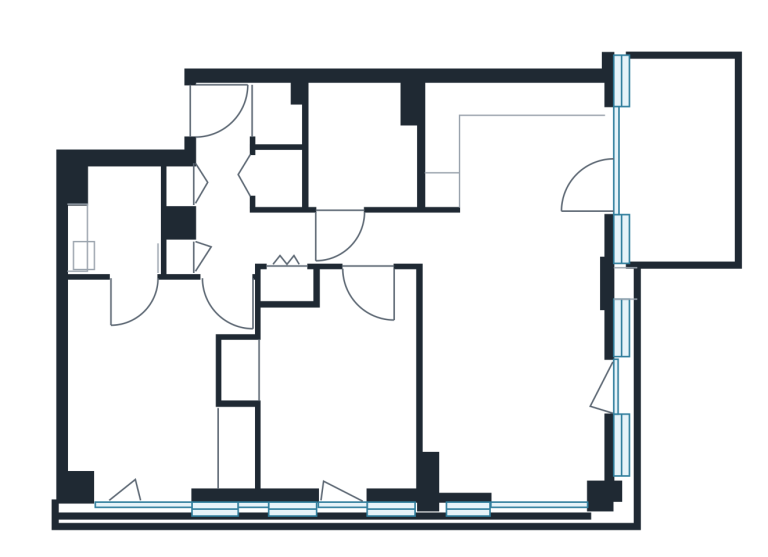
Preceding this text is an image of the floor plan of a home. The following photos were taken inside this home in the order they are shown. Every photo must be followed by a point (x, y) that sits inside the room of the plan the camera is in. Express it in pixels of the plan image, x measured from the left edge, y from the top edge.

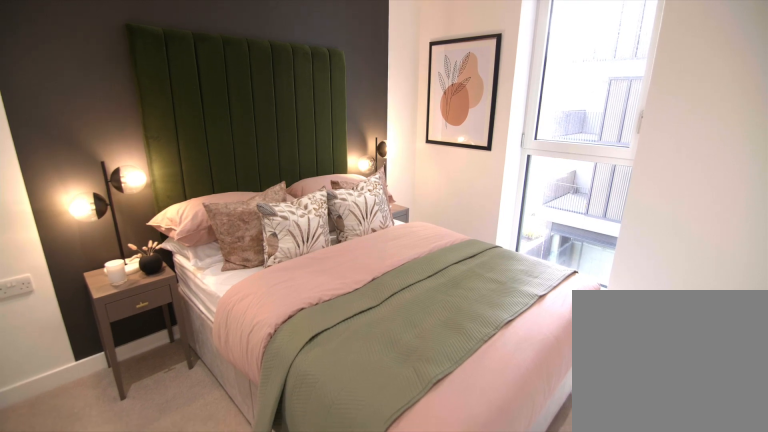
(332, 380)
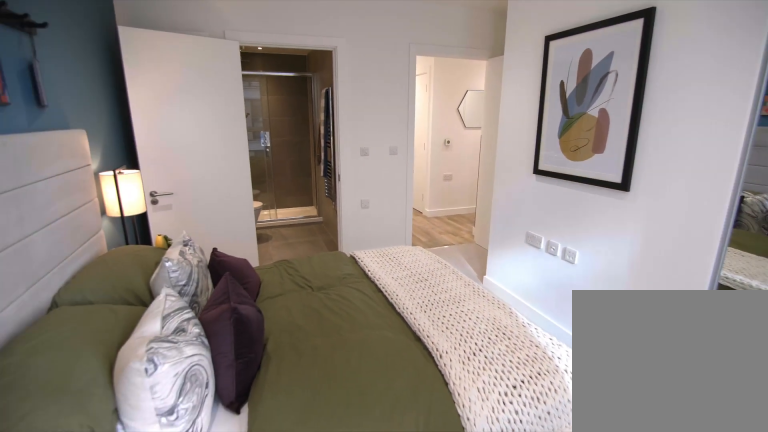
(156, 386)
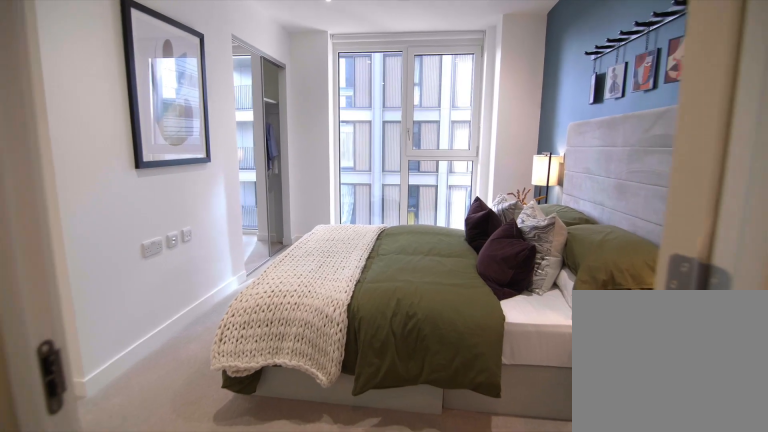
(148, 353)
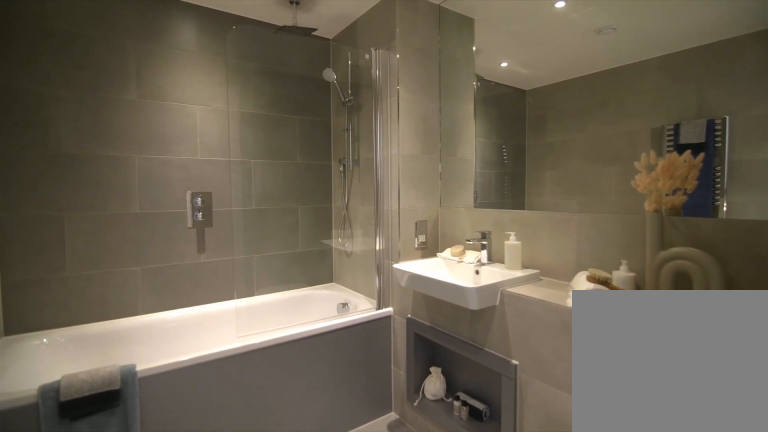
(360, 149)
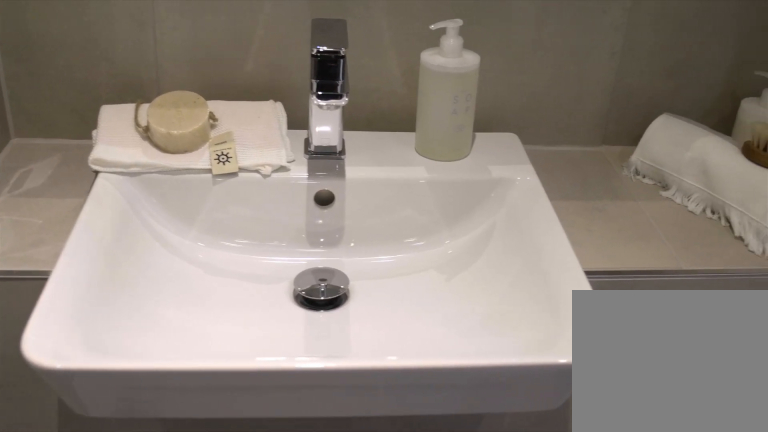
(360, 150)
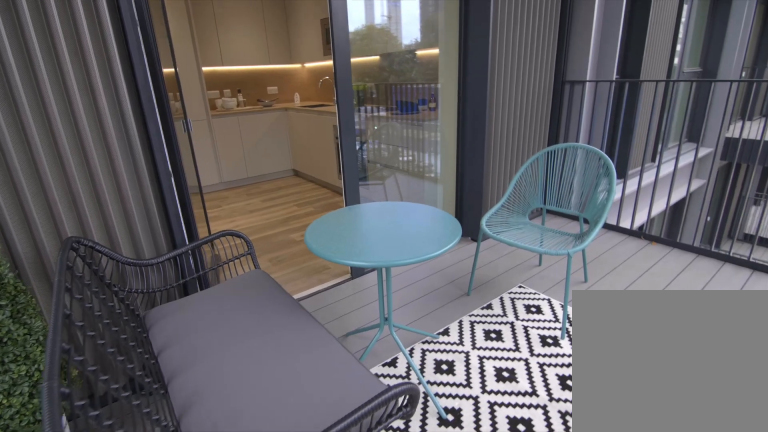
(676, 162)
